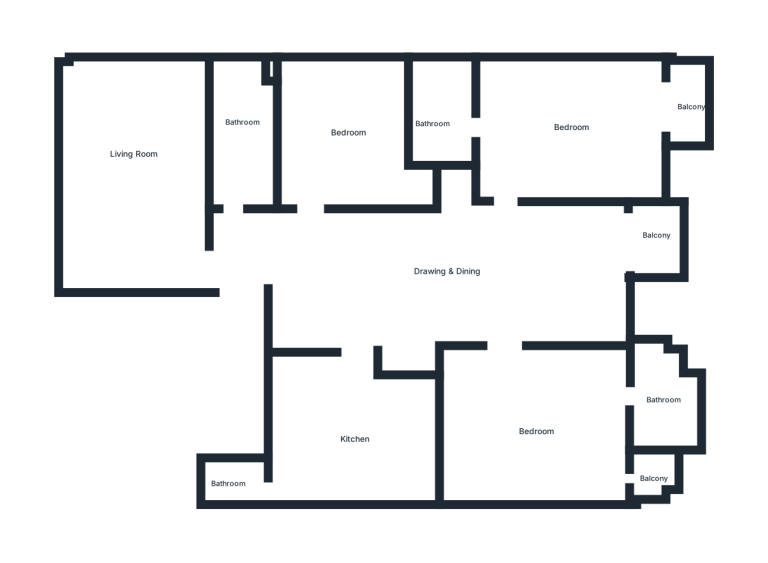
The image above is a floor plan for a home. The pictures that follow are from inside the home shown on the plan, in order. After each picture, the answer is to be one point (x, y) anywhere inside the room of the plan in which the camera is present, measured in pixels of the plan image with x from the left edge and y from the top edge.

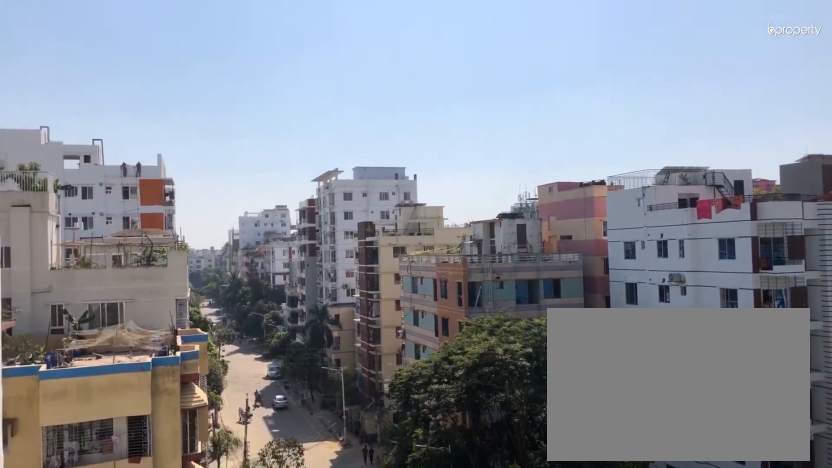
(689, 103)
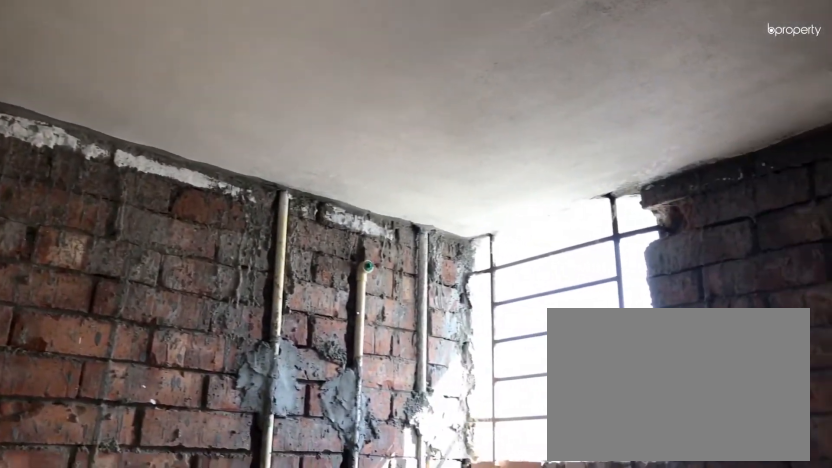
(439, 117)
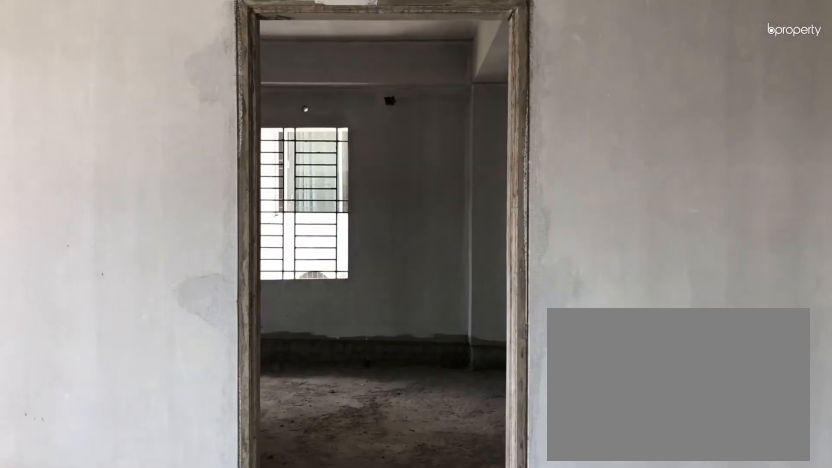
(509, 329)
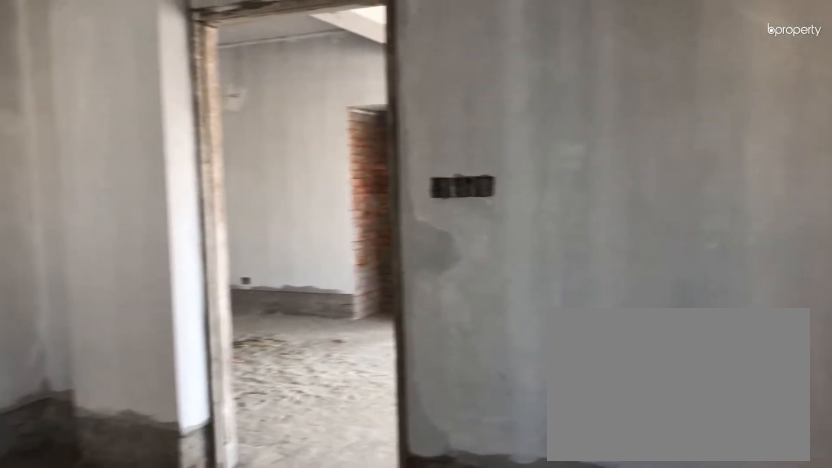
(536, 434)
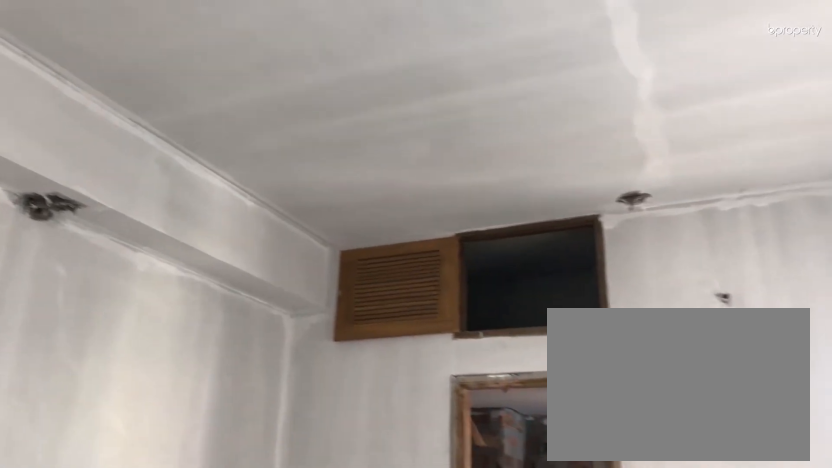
(536, 434)
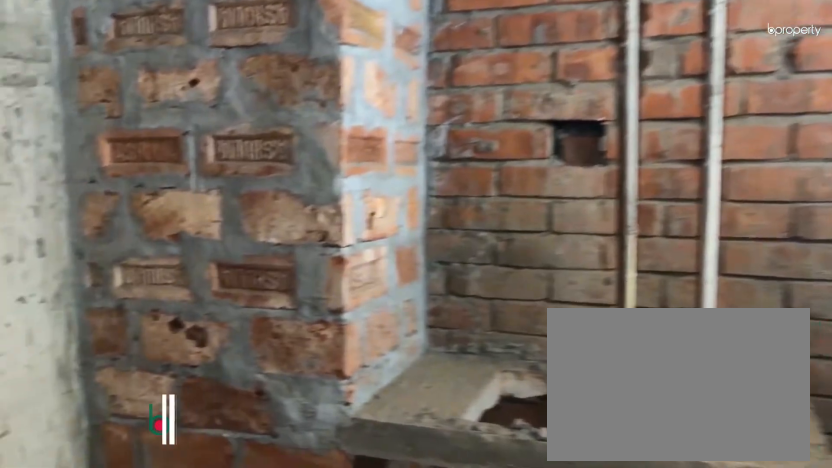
(658, 407)
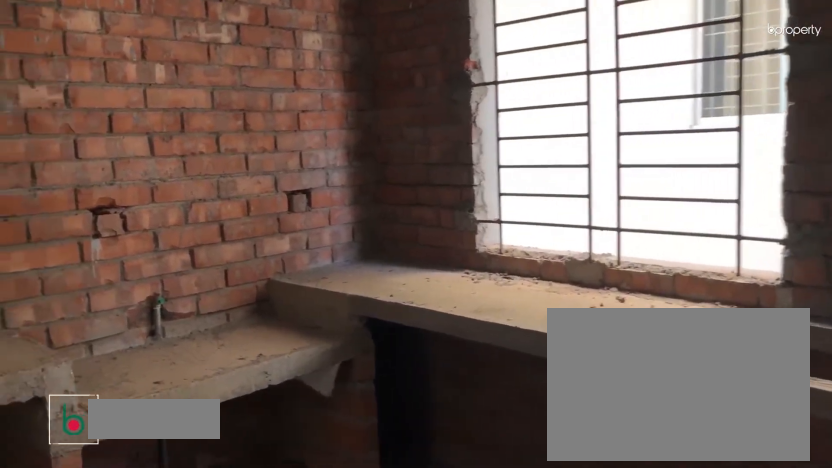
(358, 435)
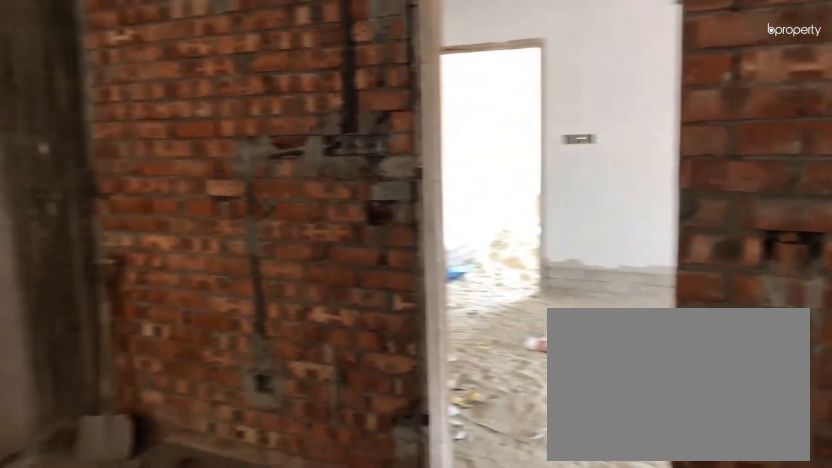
(358, 435)
